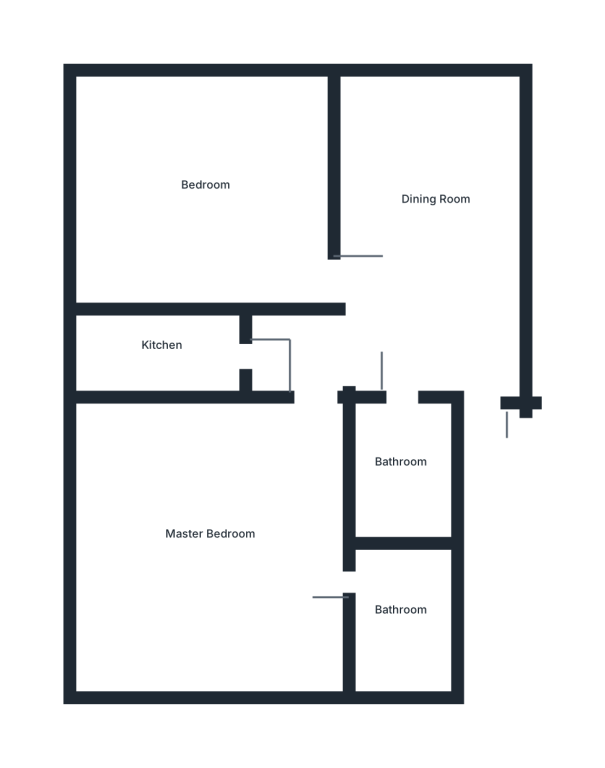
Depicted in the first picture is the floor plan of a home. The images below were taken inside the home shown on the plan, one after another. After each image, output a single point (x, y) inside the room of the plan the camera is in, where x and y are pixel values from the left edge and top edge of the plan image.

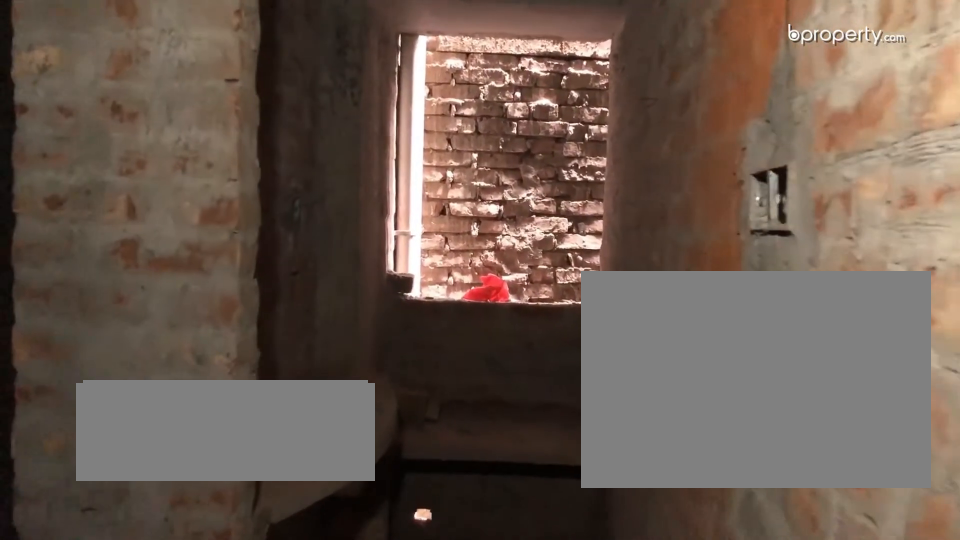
(181, 355)
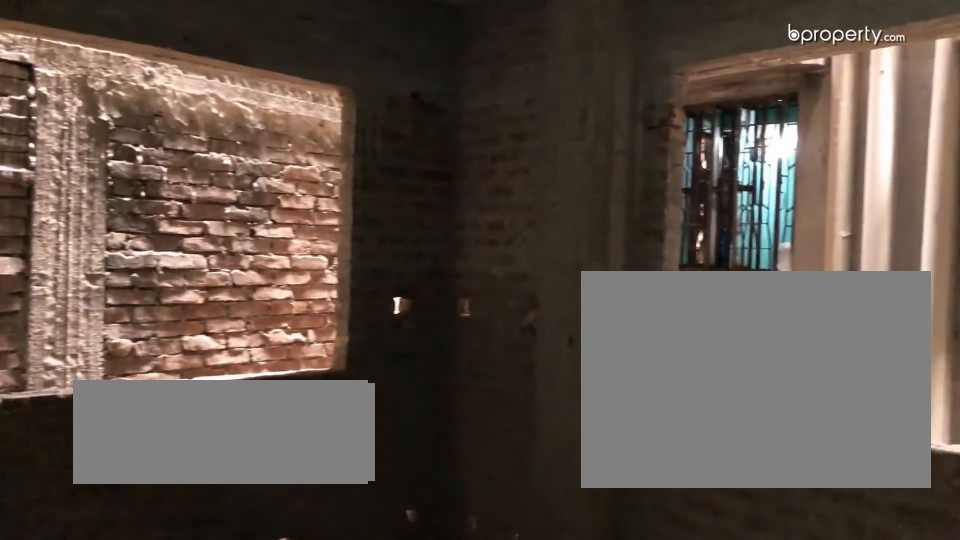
(205, 207)
